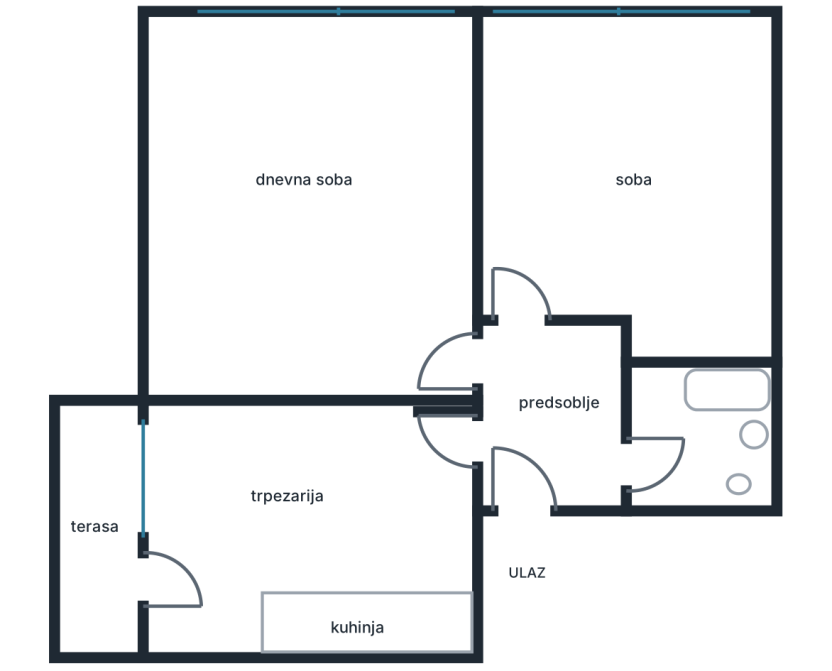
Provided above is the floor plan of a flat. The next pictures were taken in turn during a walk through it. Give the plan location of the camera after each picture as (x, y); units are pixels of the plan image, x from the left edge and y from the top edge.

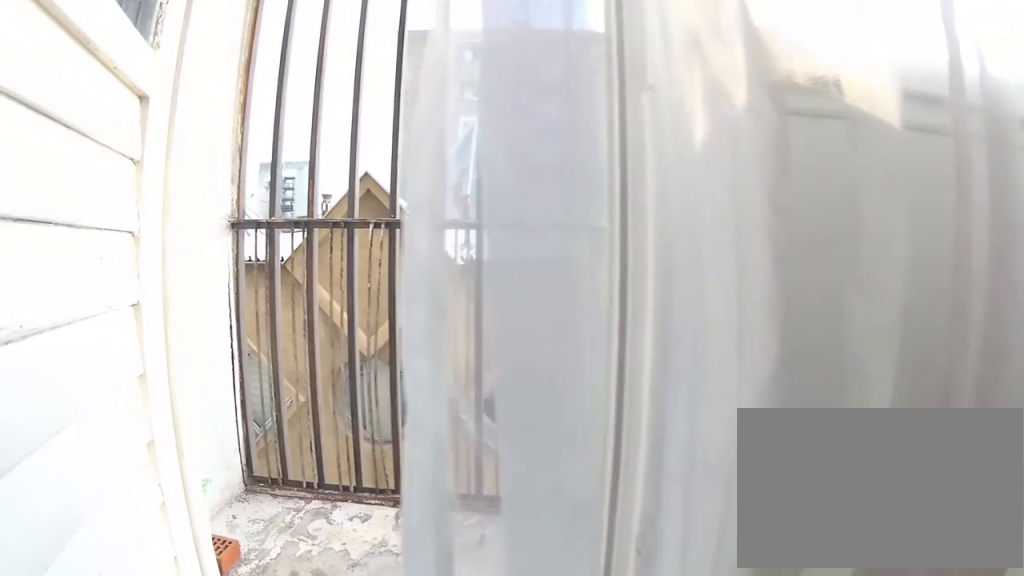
(186, 587)
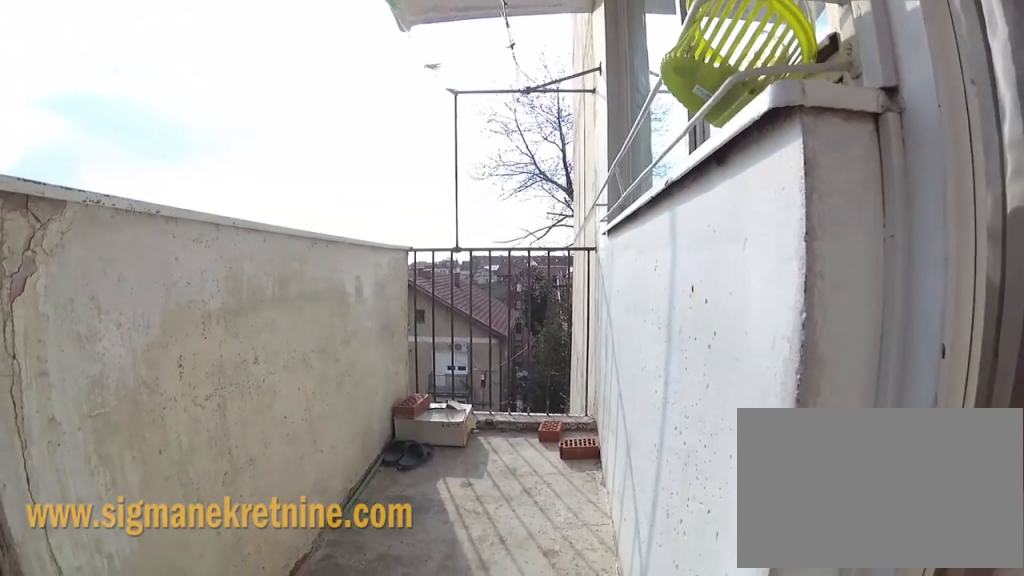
(109, 619)
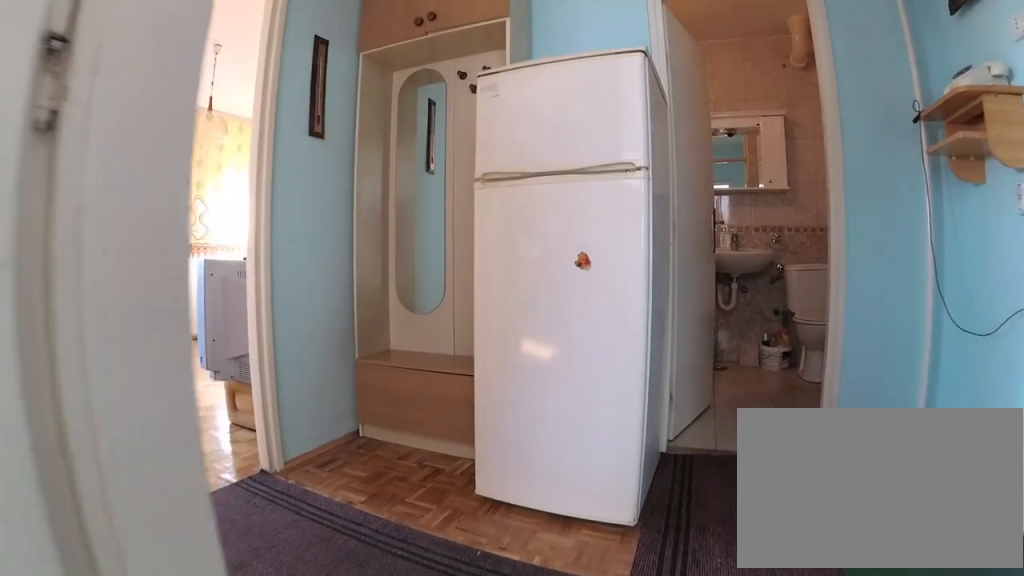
(433, 473)
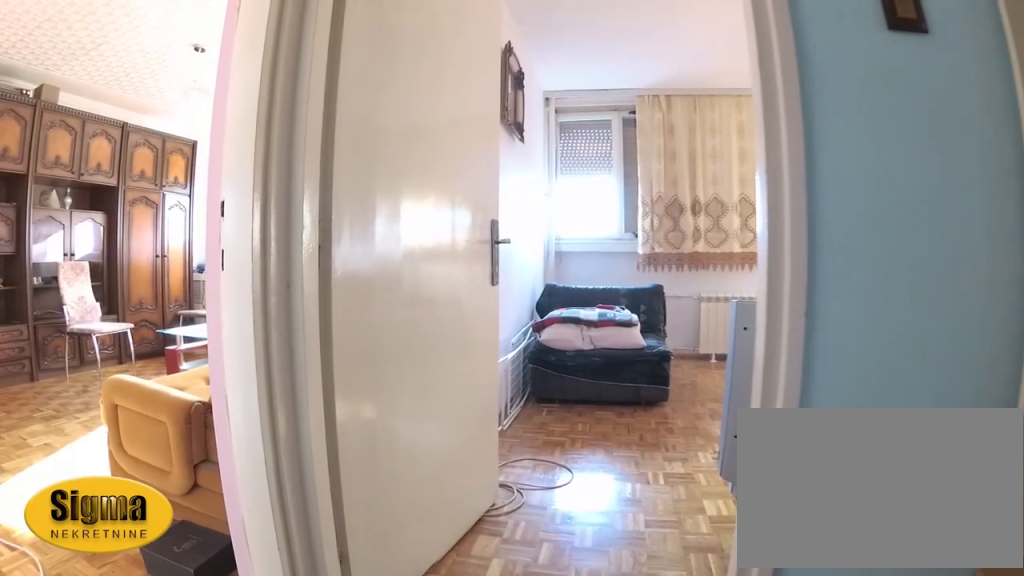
(553, 415)
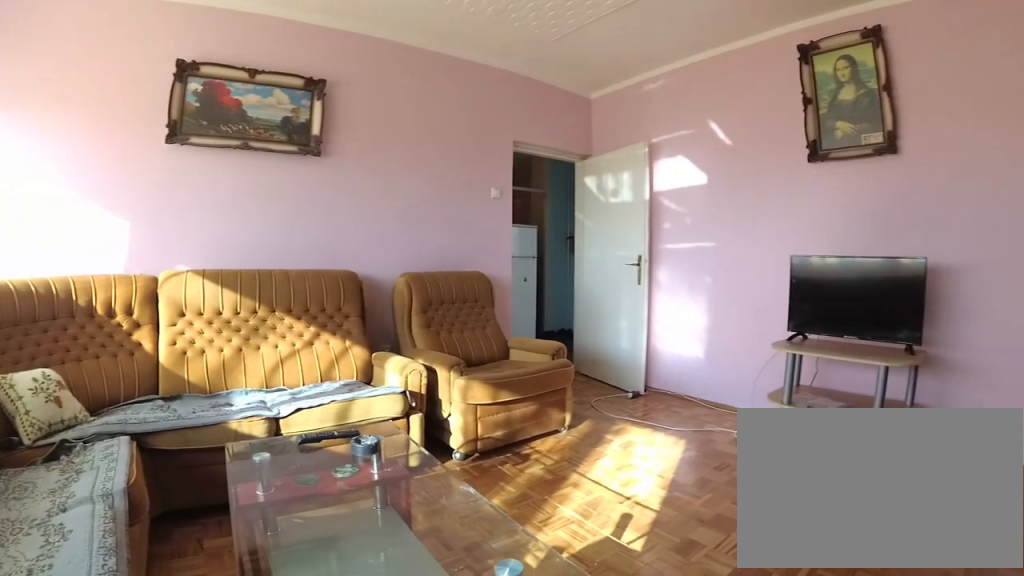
(209, 135)
